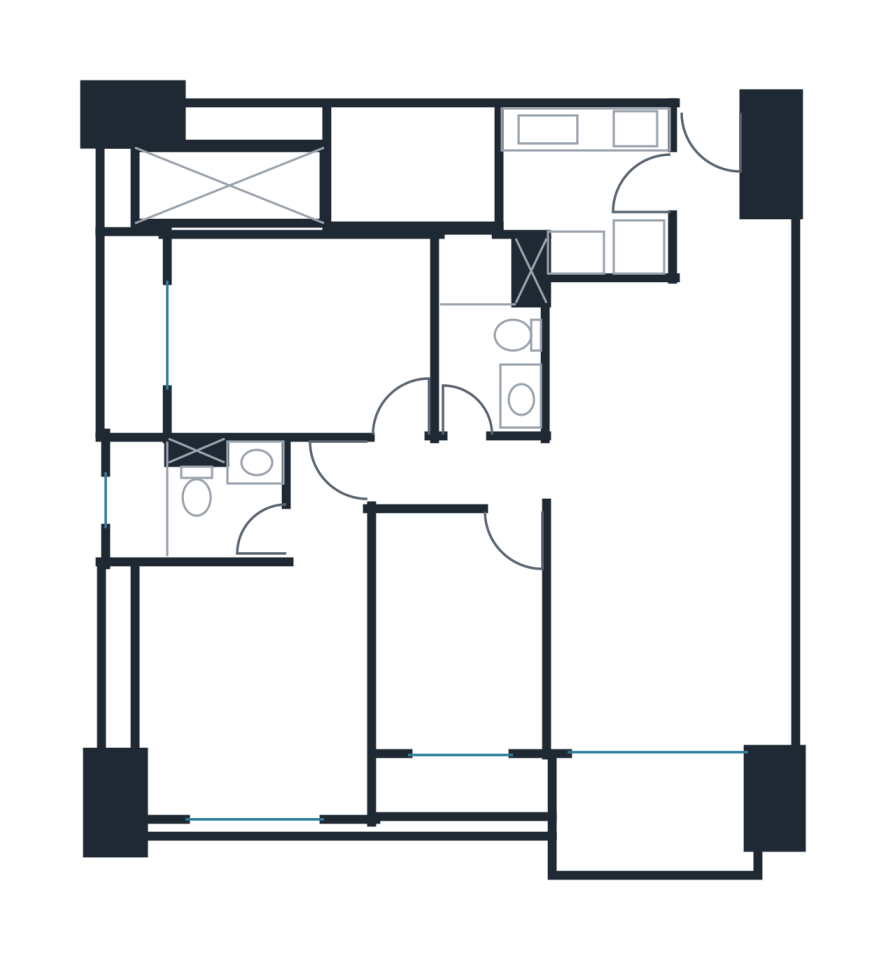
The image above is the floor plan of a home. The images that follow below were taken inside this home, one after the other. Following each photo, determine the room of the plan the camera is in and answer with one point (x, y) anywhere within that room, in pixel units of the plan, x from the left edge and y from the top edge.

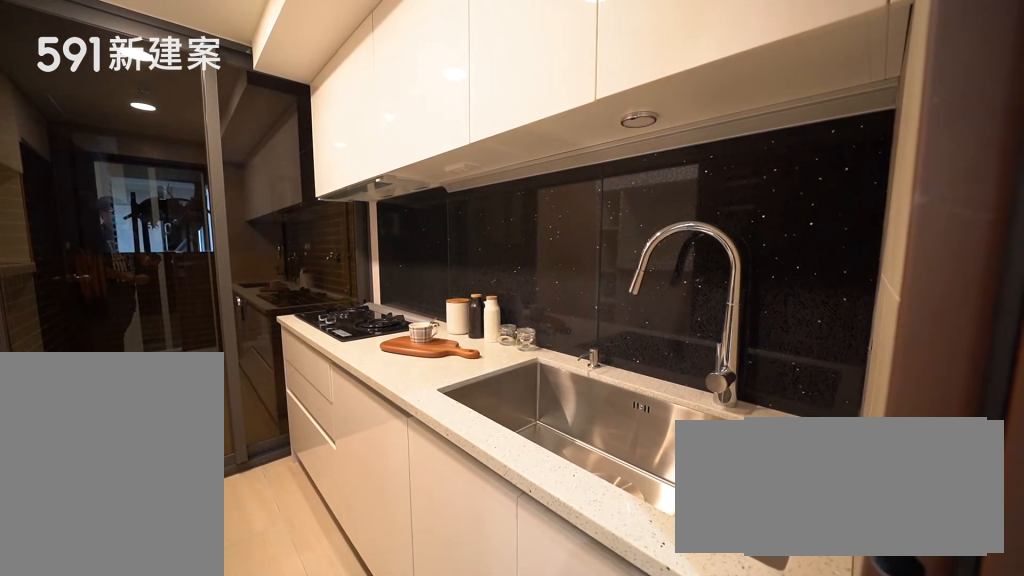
(585, 163)
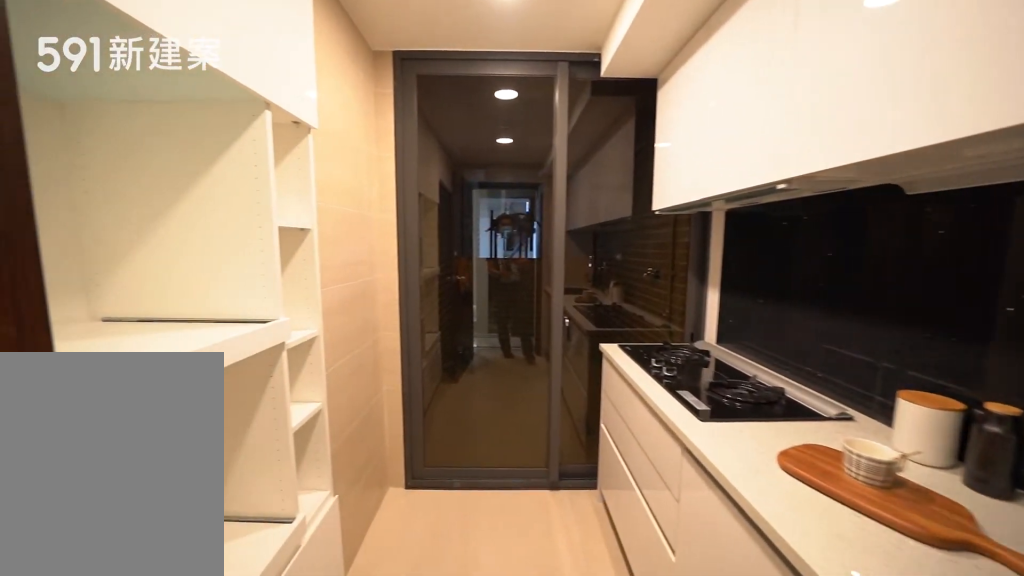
(585, 163)
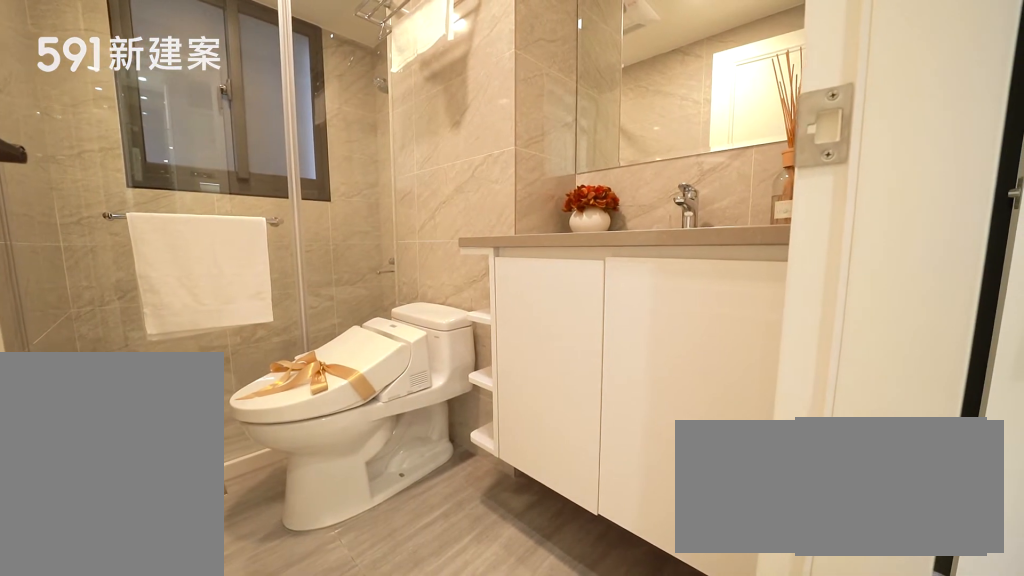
(191, 498)
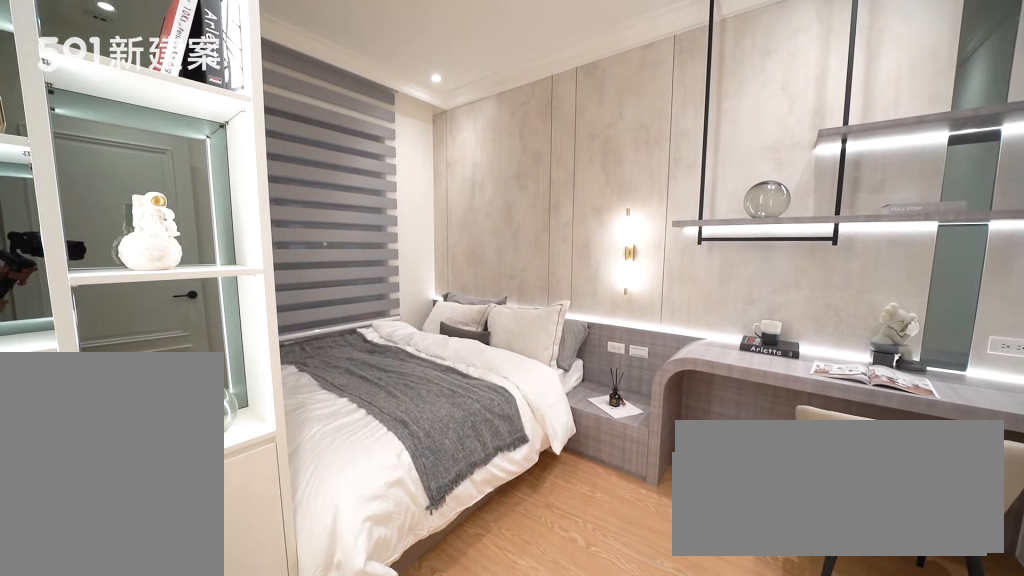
(294, 332)
